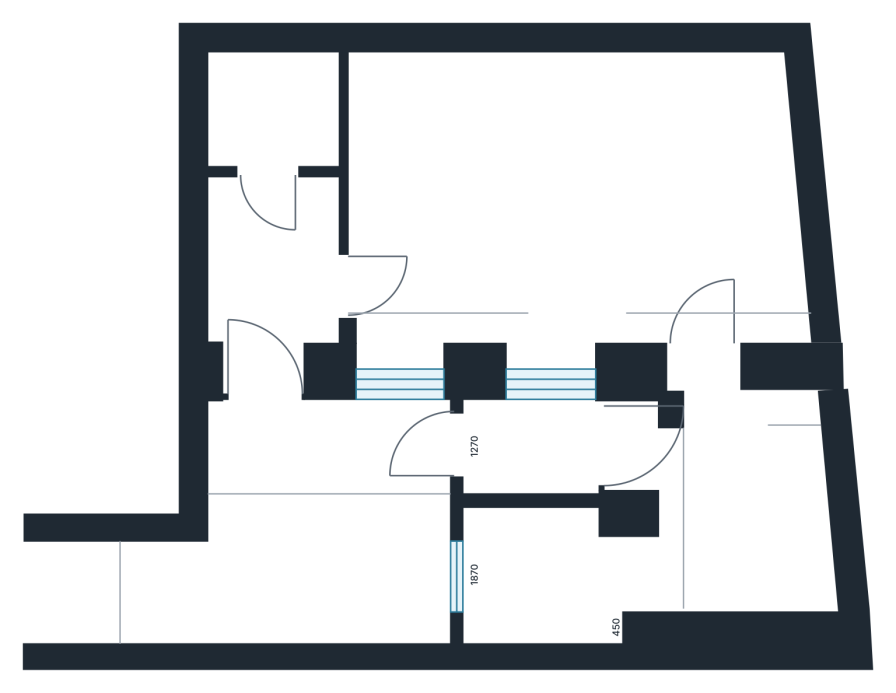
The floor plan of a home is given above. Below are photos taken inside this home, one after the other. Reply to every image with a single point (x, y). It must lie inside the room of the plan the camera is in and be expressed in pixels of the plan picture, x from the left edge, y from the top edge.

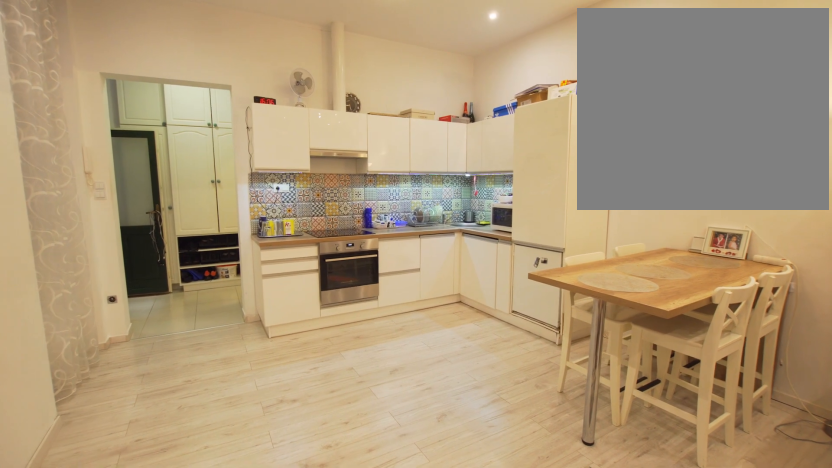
(578, 199)
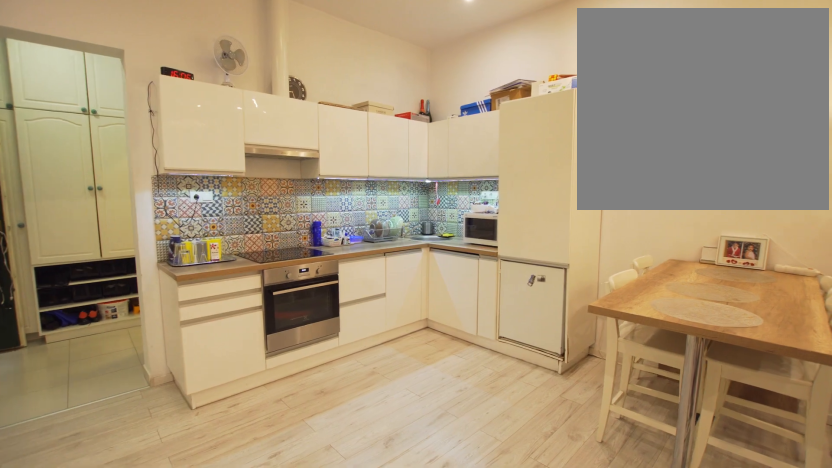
(578, 200)
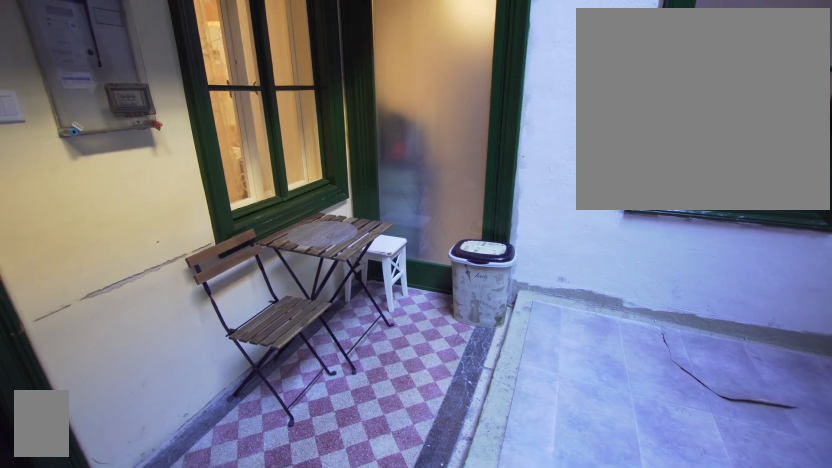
(313, 534)
